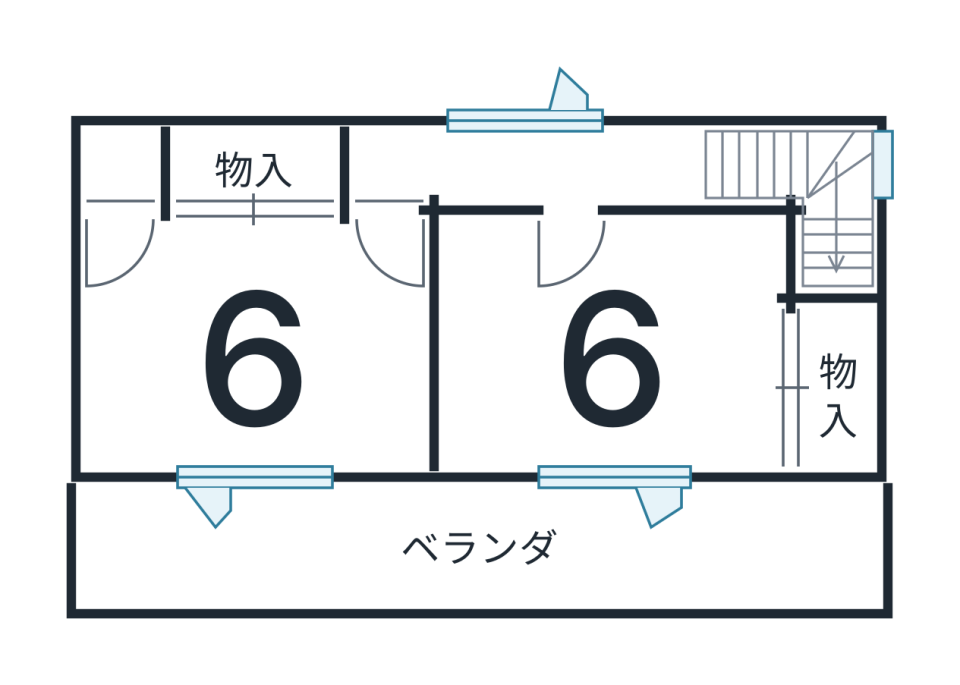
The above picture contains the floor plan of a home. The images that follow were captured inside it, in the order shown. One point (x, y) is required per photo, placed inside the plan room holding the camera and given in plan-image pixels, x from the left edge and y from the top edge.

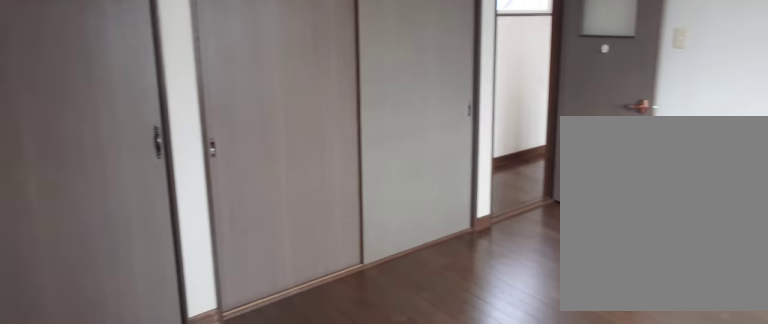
(258, 344)
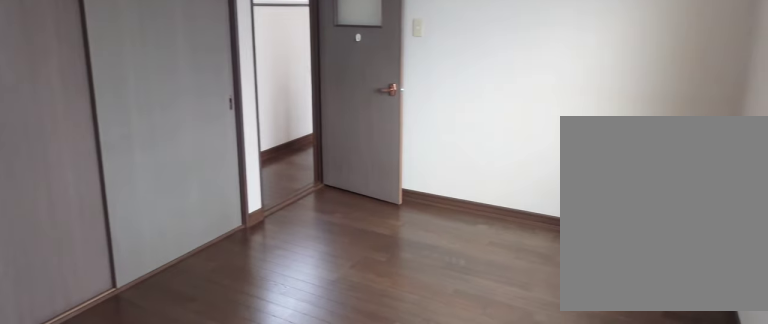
(258, 344)
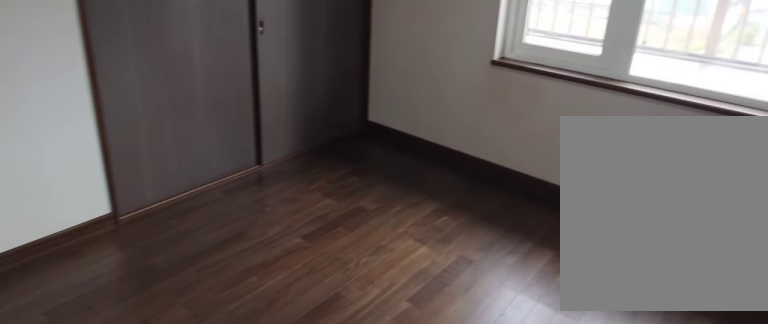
(611, 355)
